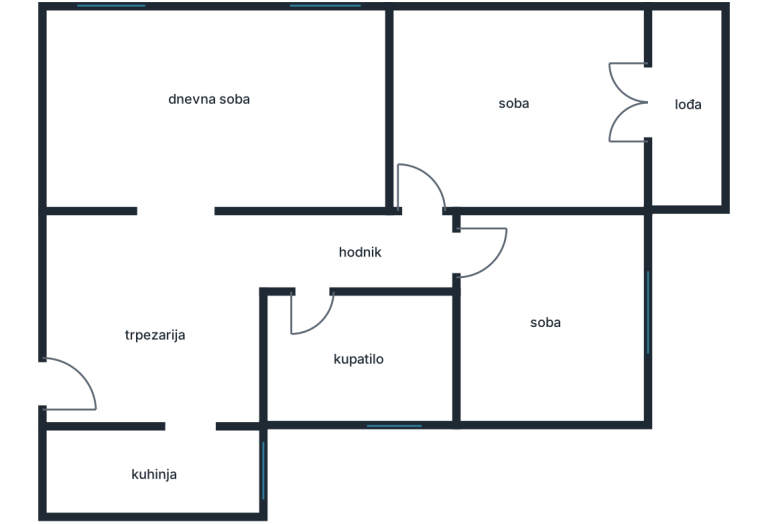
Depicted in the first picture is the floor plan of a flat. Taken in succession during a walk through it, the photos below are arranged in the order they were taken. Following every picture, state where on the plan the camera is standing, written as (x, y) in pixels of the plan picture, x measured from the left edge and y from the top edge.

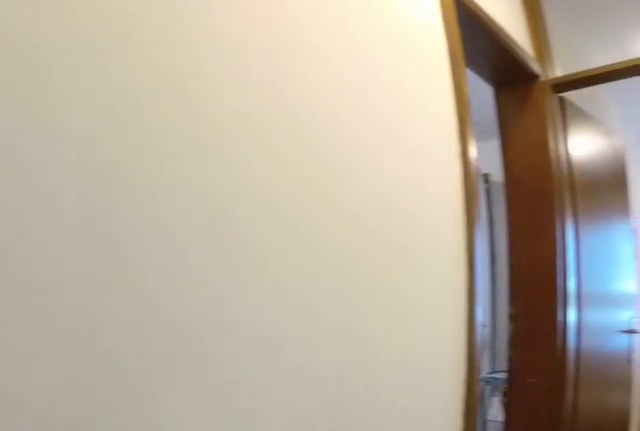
(310, 273)
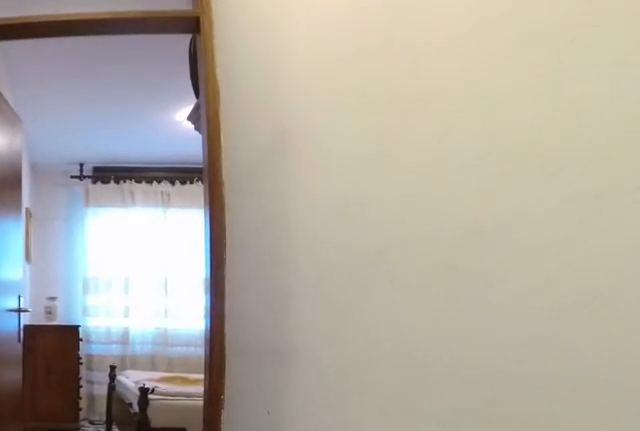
(335, 258)
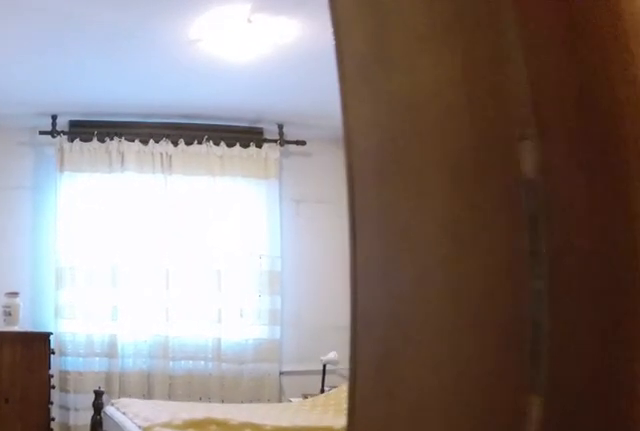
(387, 258)
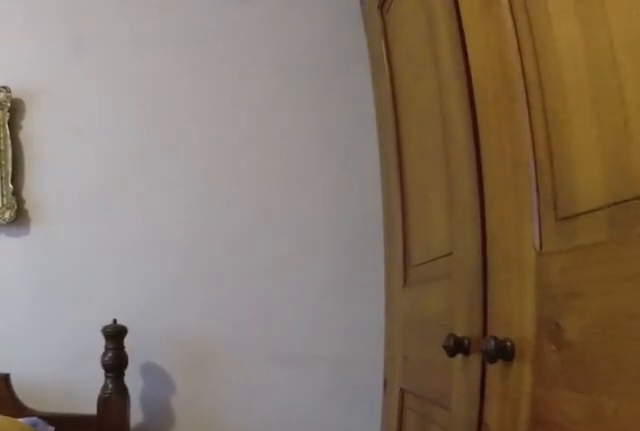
(478, 275)
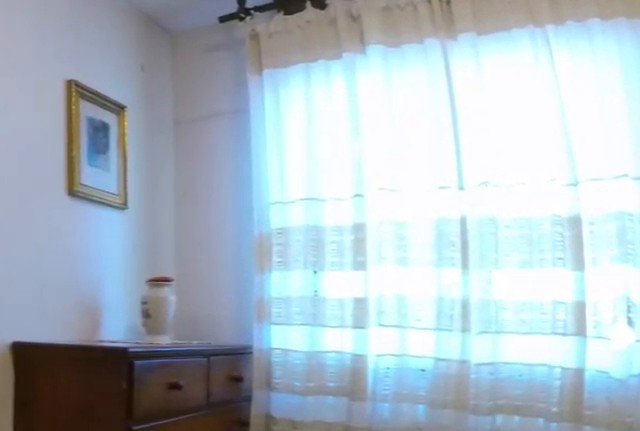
(479, 374)
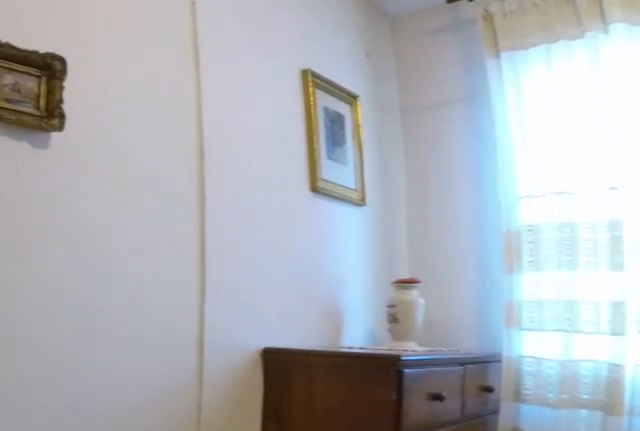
(486, 371)
